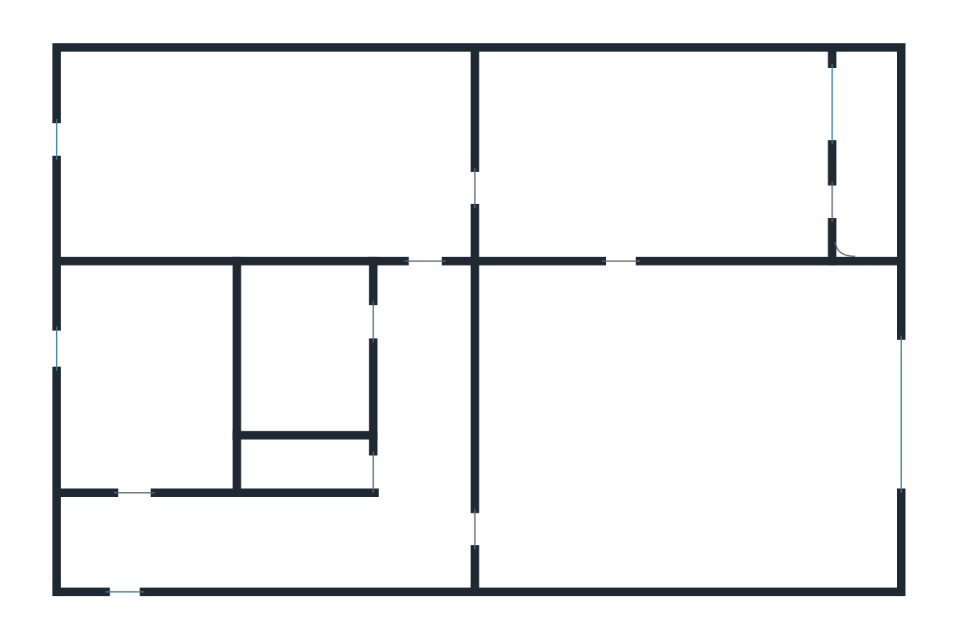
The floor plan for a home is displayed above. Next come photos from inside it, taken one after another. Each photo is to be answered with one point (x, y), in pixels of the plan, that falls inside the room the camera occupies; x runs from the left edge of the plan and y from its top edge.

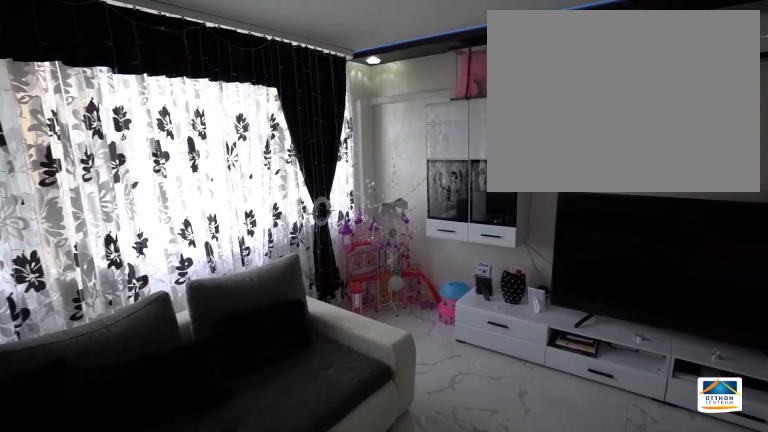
(681, 428)
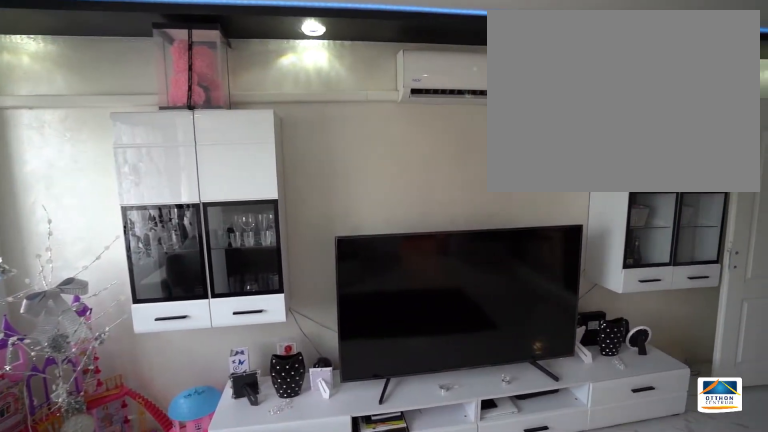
(681, 427)
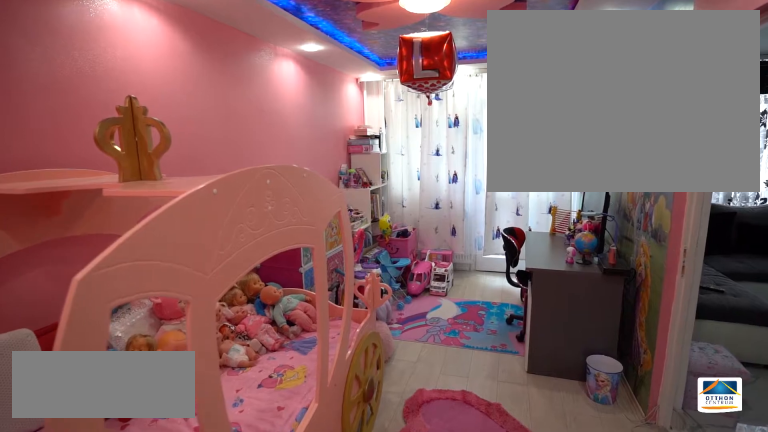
(647, 143)
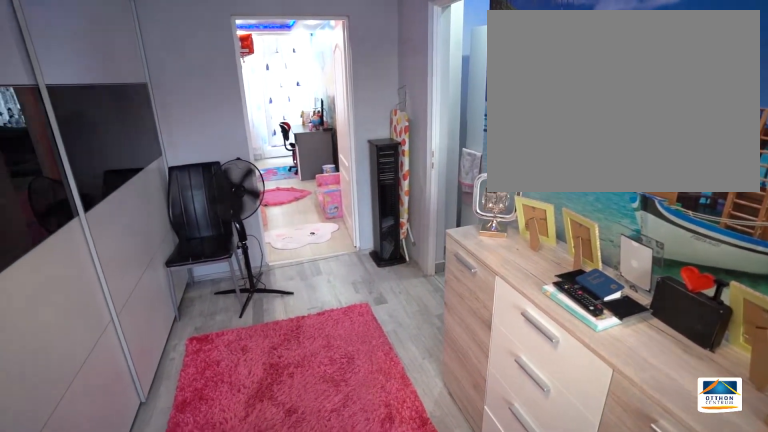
(262, 165)
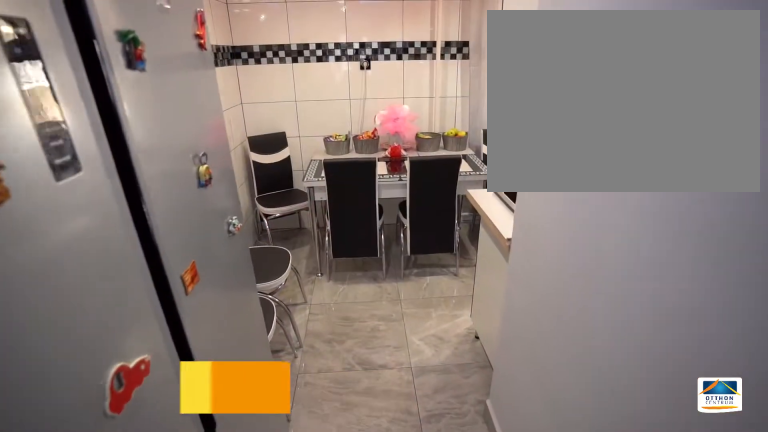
(140, 386)
